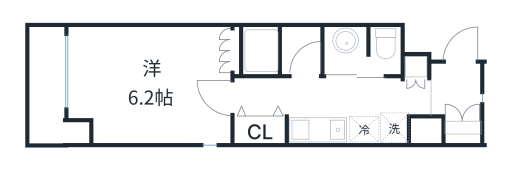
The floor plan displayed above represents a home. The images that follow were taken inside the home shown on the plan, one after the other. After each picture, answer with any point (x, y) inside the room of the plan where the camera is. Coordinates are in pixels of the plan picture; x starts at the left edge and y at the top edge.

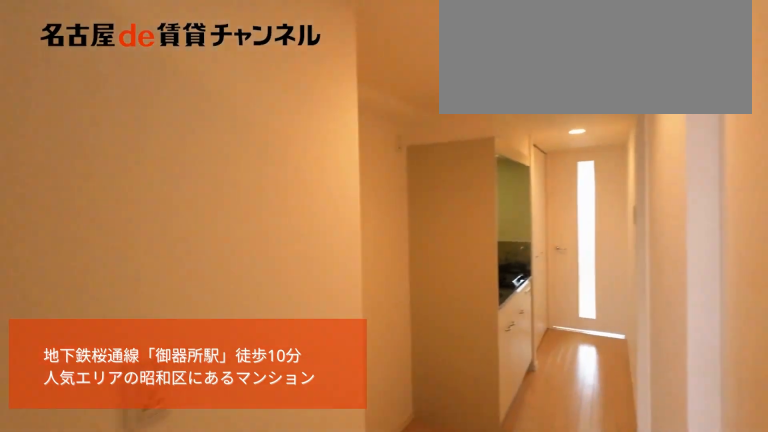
(455, 98)
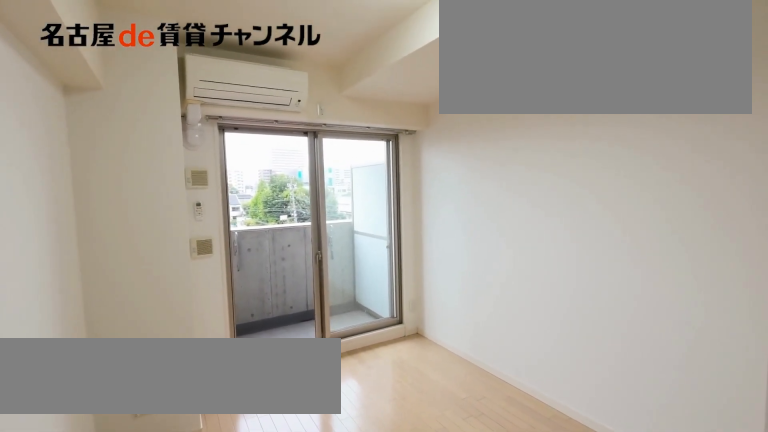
(149, 84)
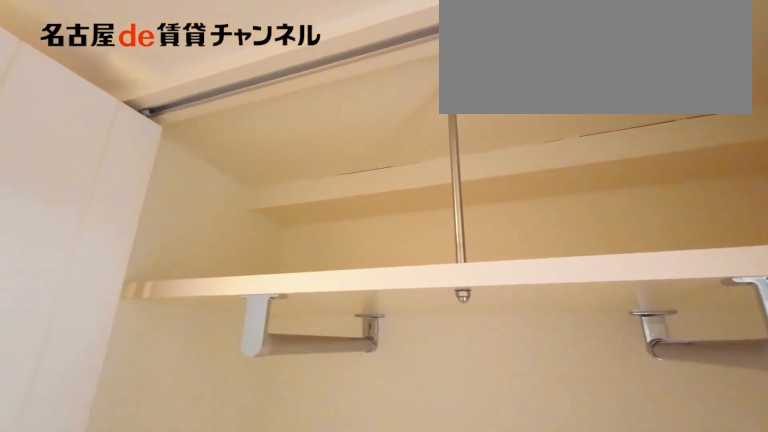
(261, 129)
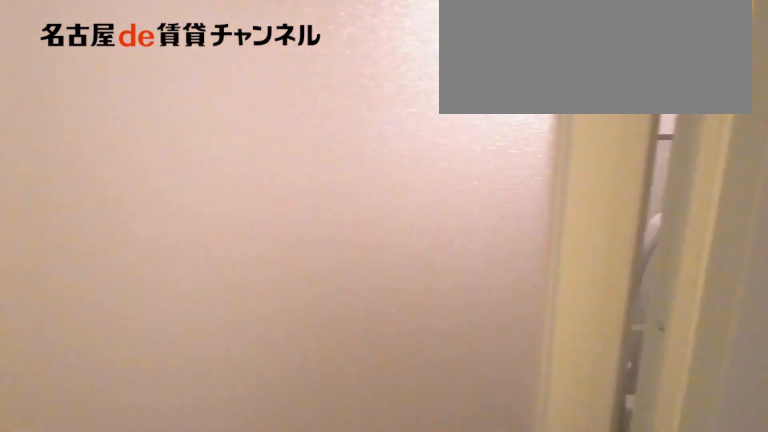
(362, 51)
